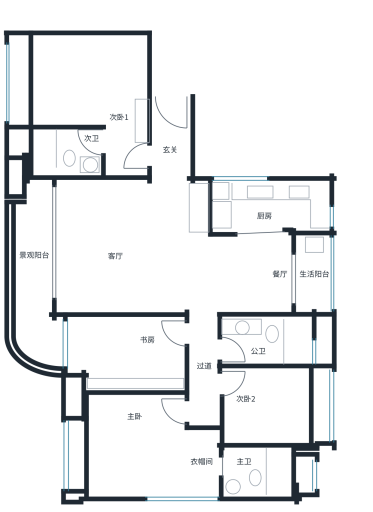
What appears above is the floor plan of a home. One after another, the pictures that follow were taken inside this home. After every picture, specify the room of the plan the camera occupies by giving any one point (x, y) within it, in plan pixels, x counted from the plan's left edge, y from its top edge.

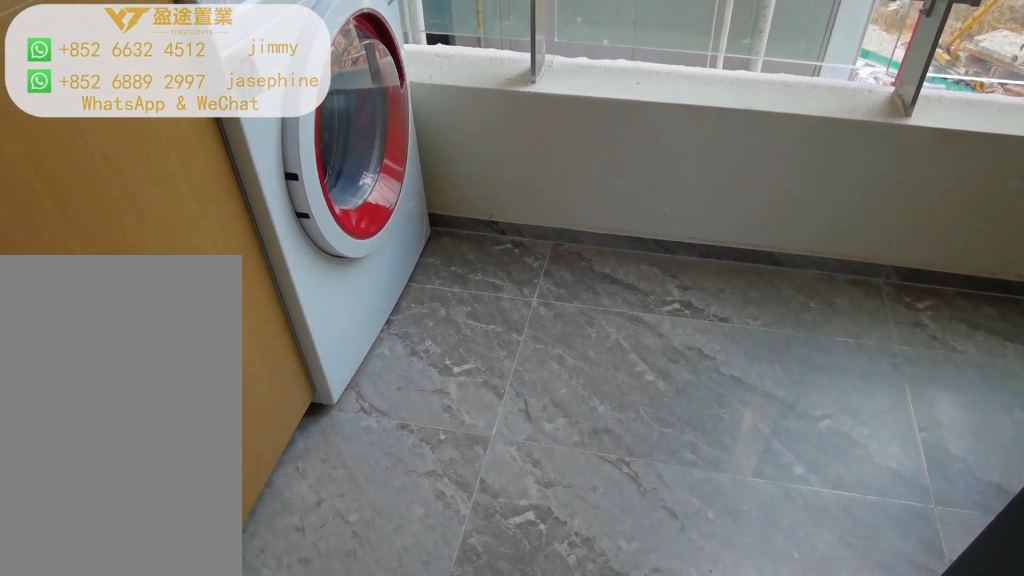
(313, 272)
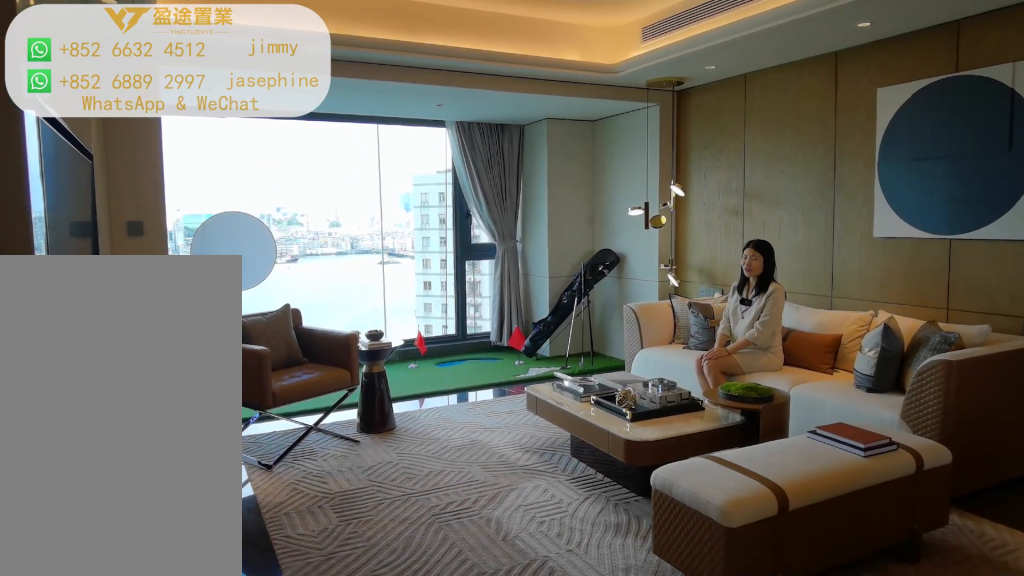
(119, 249)
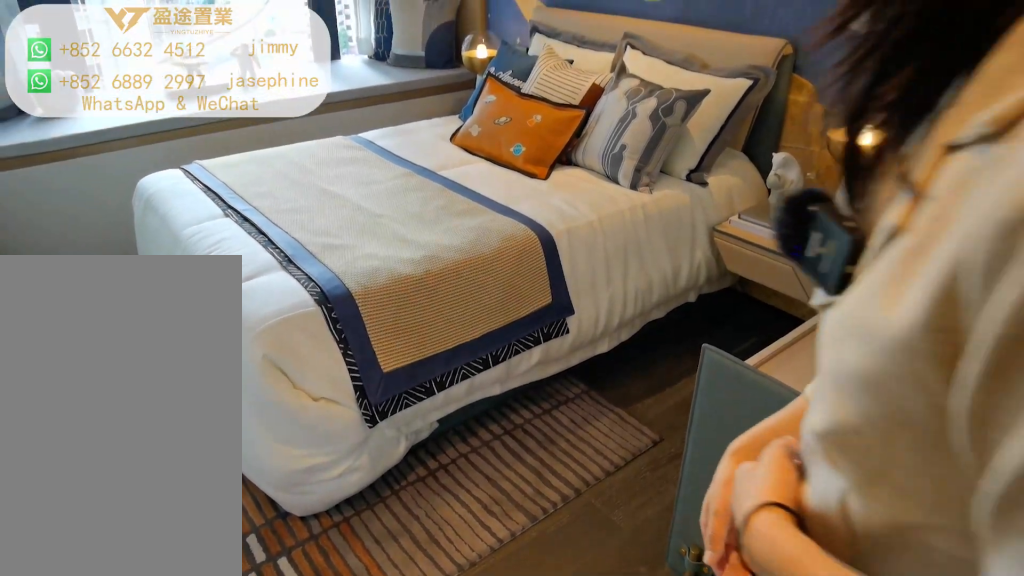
(276, 407)
